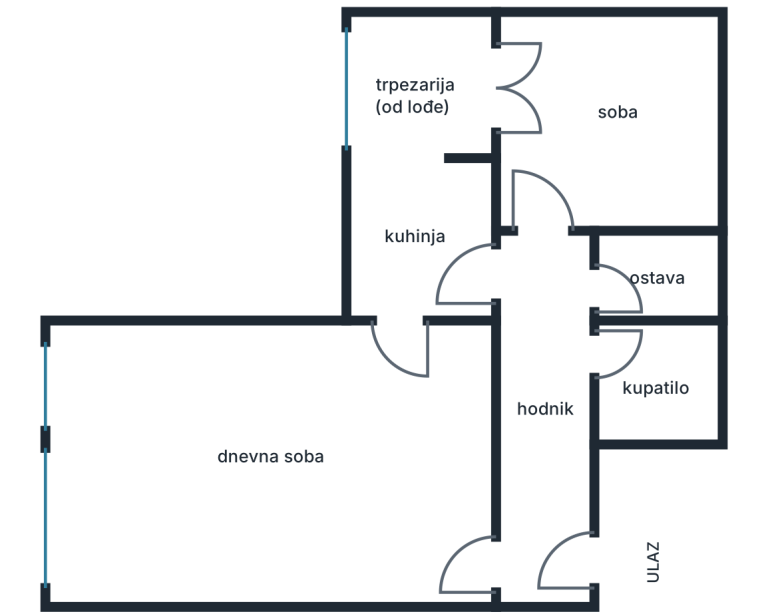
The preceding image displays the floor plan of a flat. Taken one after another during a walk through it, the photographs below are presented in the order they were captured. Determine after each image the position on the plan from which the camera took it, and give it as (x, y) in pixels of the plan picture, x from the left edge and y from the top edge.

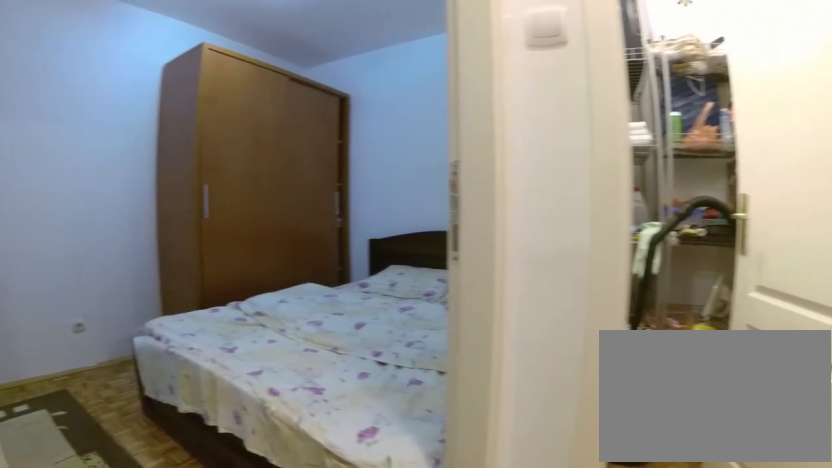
(499, 277)
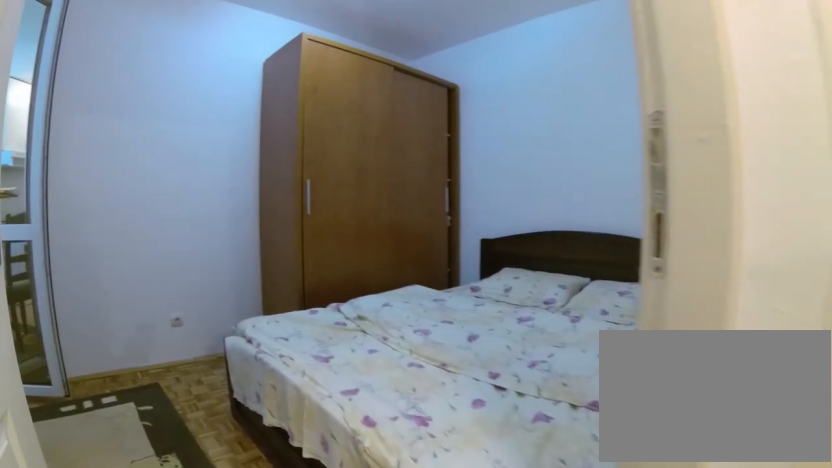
(511, 273)
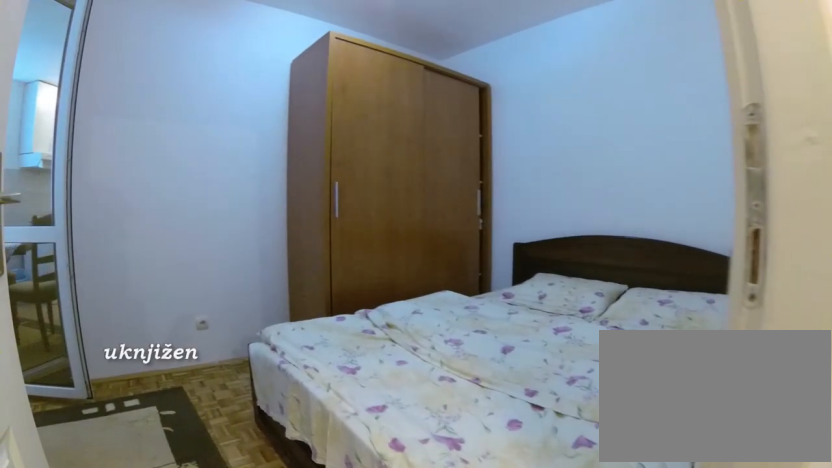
(517, 270)
